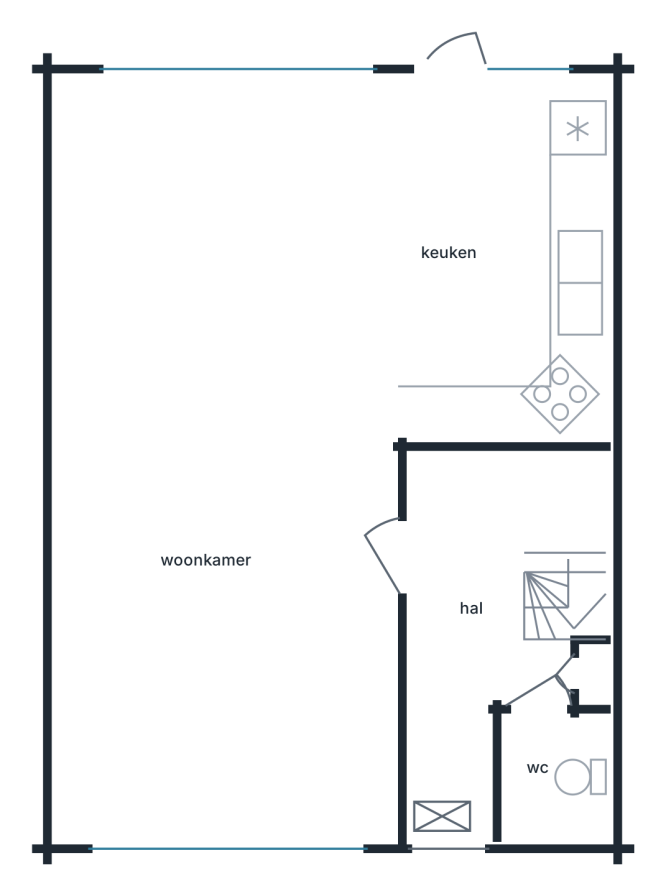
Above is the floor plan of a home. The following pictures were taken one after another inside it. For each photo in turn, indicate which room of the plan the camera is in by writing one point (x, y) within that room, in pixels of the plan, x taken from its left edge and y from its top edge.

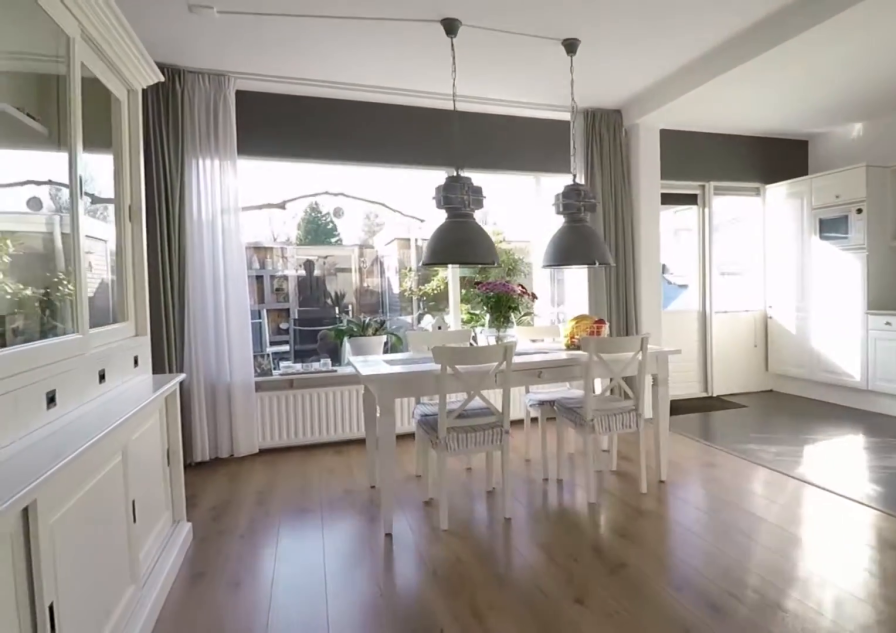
(153, 471)
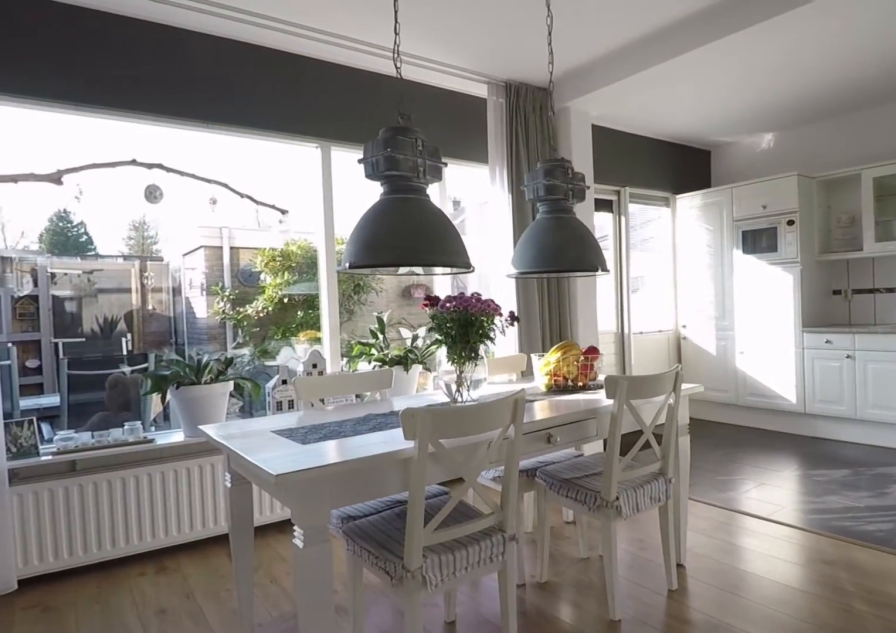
(153, 471)
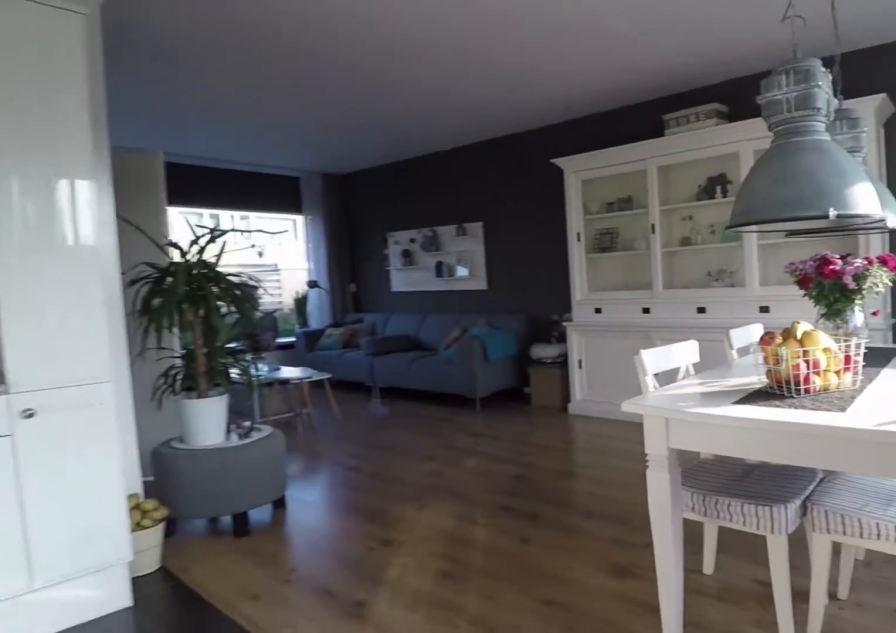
(502, 261)
